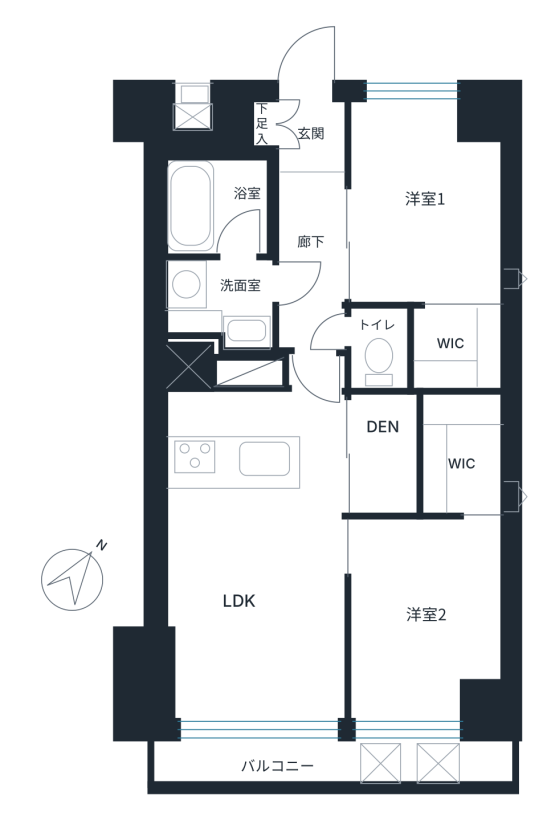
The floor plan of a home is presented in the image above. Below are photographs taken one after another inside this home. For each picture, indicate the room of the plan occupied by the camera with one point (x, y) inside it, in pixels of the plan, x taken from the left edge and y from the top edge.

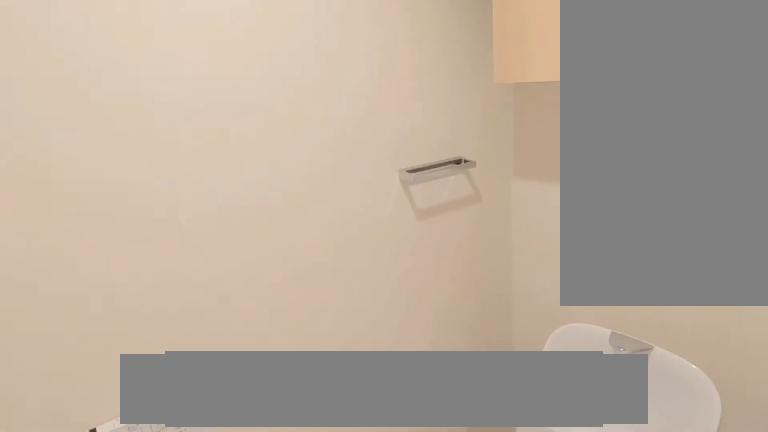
(384, 350)
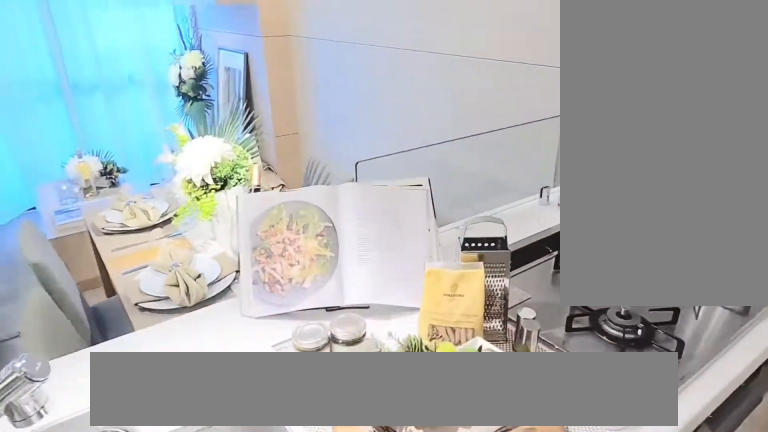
(235, 423)
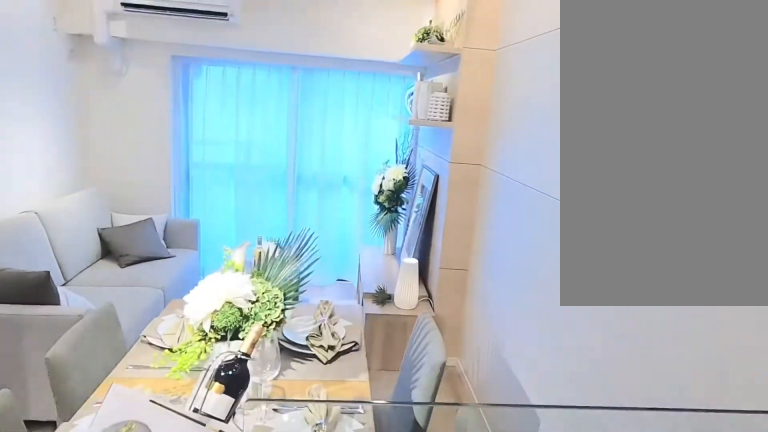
(236, 423)
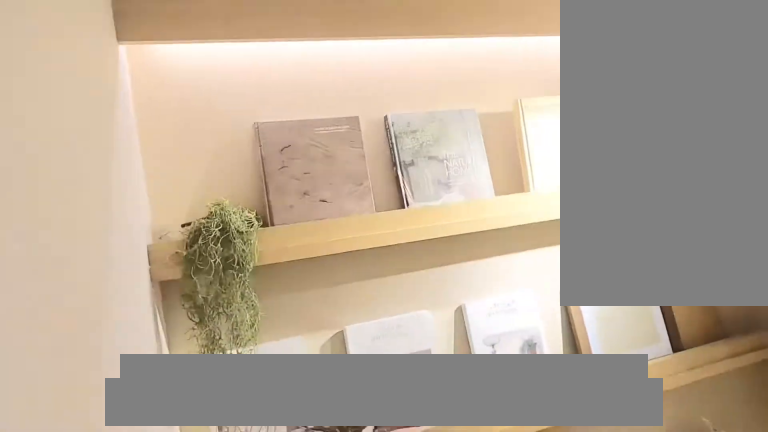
(373, 443)
